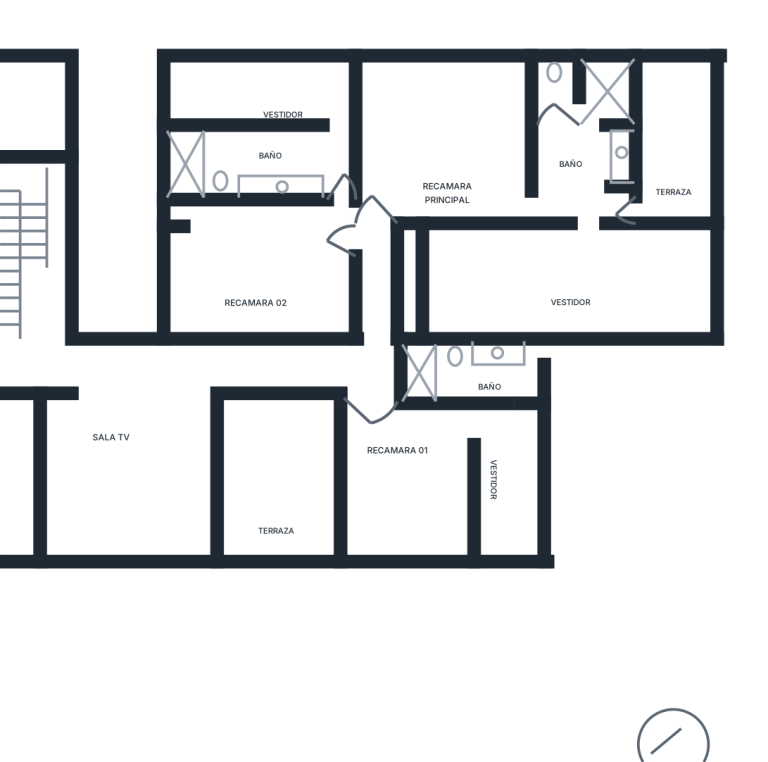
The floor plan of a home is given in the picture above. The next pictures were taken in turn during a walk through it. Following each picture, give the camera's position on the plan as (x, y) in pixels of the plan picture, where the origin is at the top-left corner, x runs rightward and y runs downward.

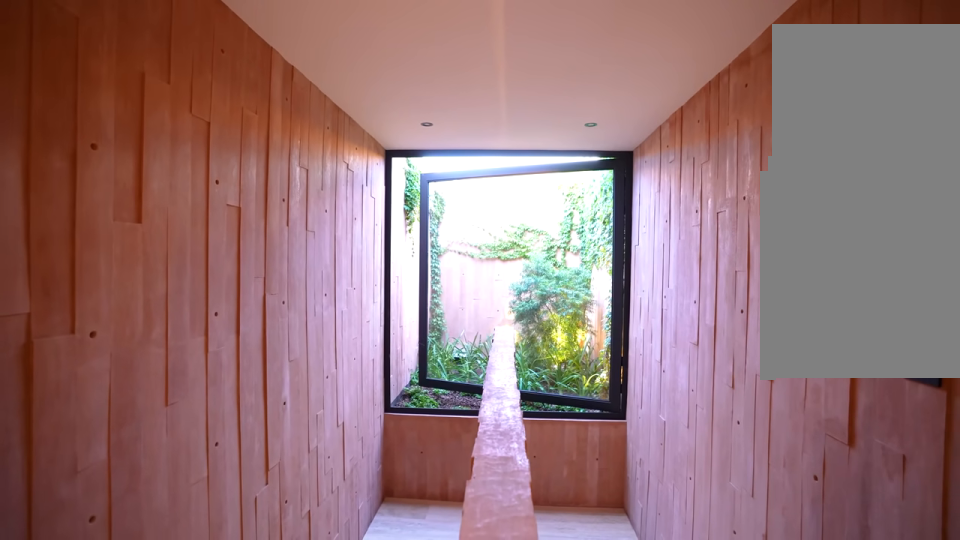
(30, 360)
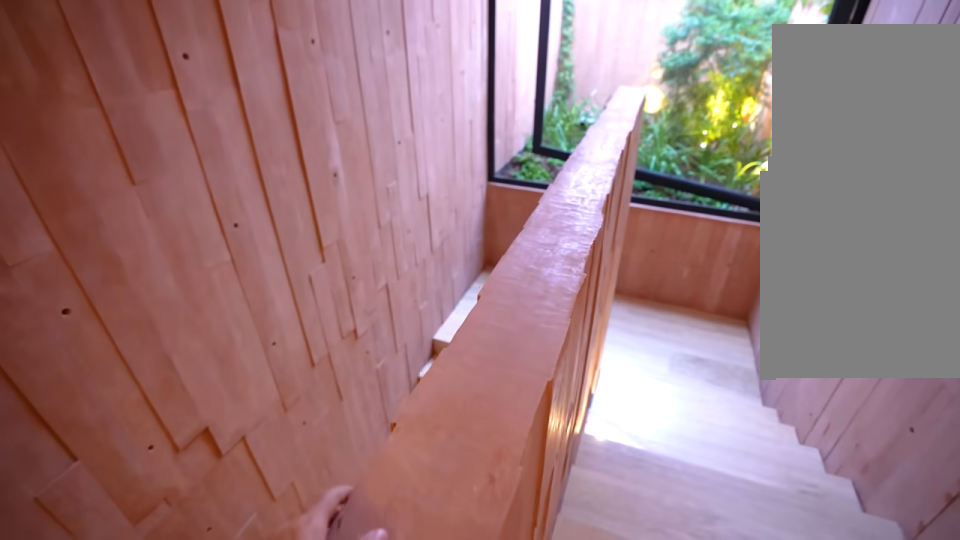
(27, 358)
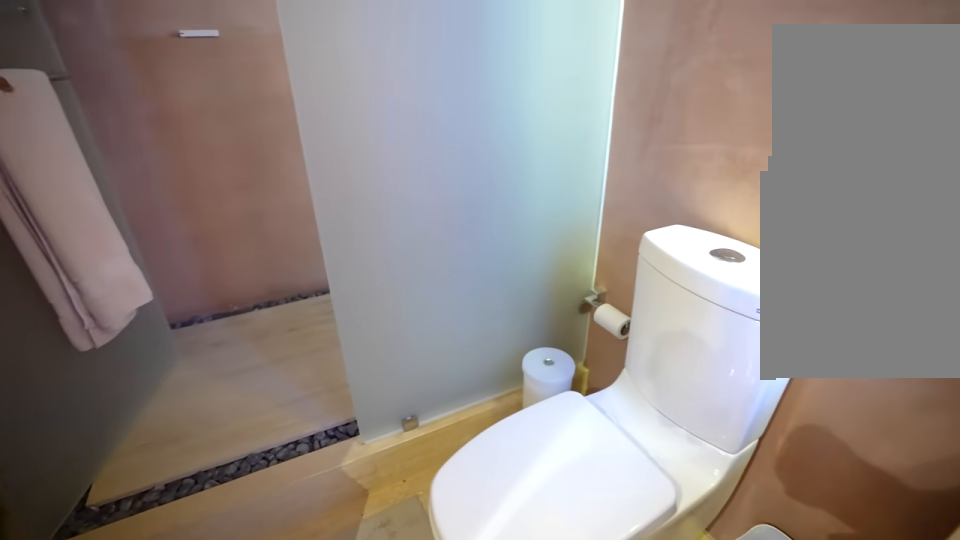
(488, 395)
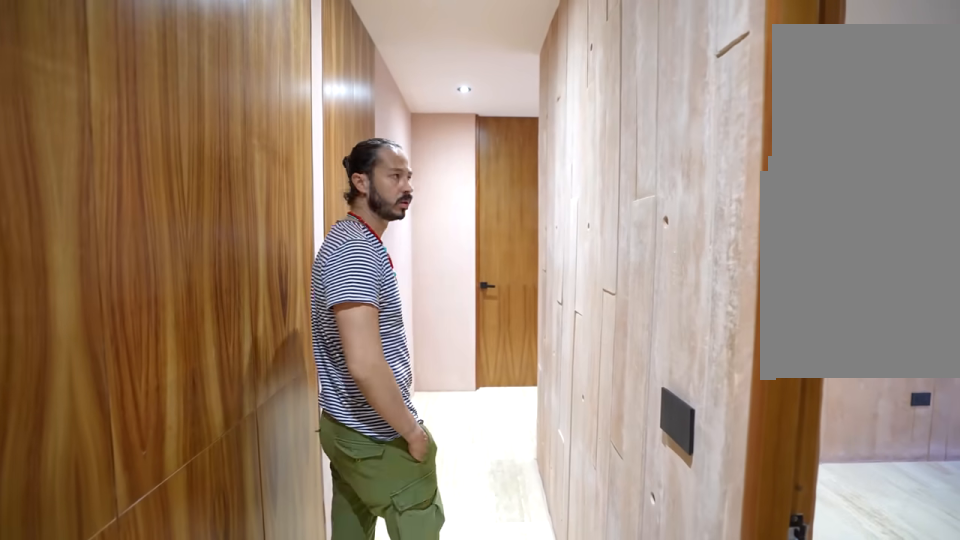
(377, 227)
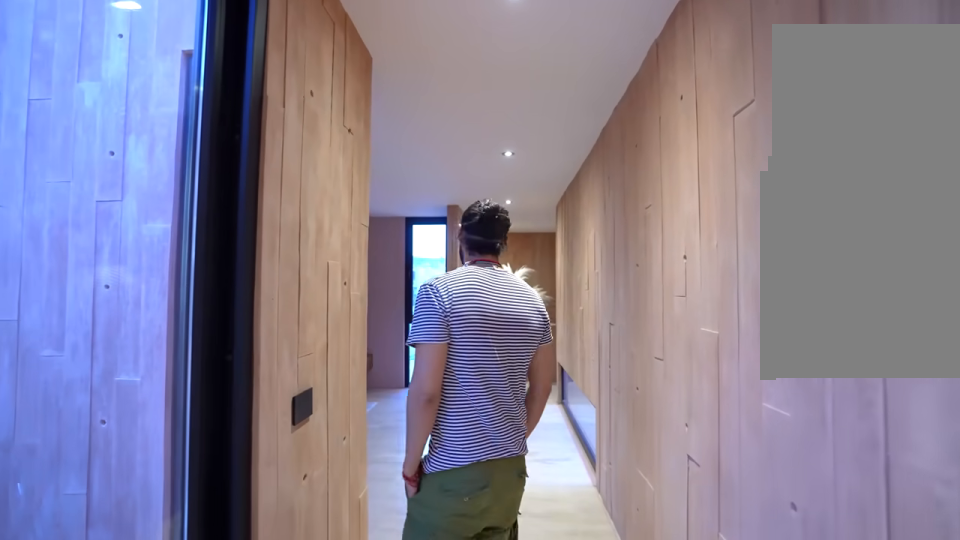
(342, 361)
